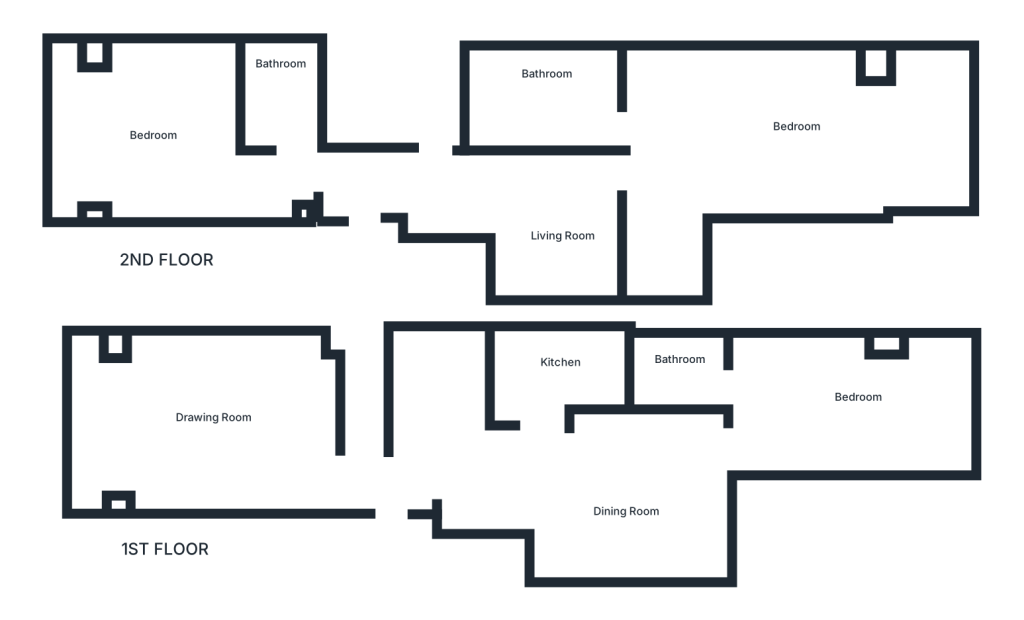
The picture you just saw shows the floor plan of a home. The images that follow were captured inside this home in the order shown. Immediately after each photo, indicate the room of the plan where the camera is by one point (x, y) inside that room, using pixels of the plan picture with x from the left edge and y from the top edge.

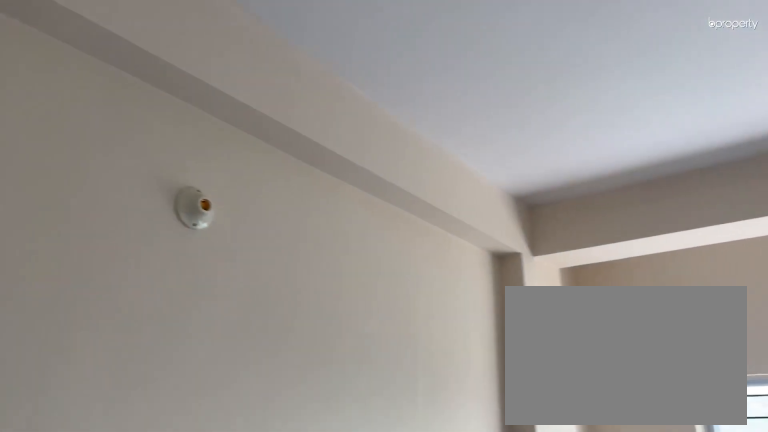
(198, 436)
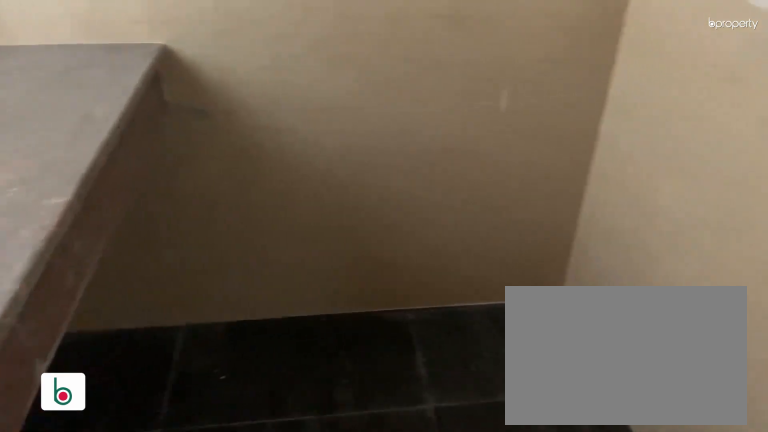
(543, 370)
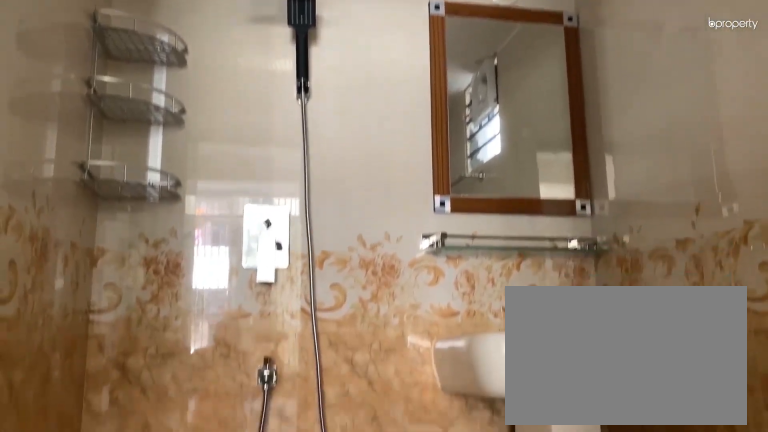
(690, 374)
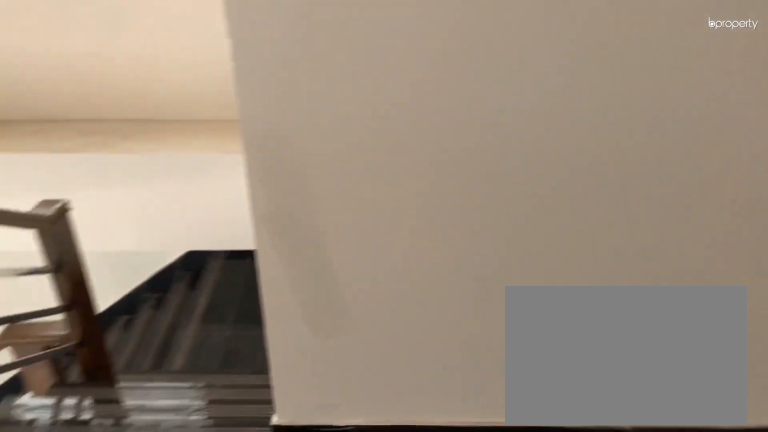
(497, 192)
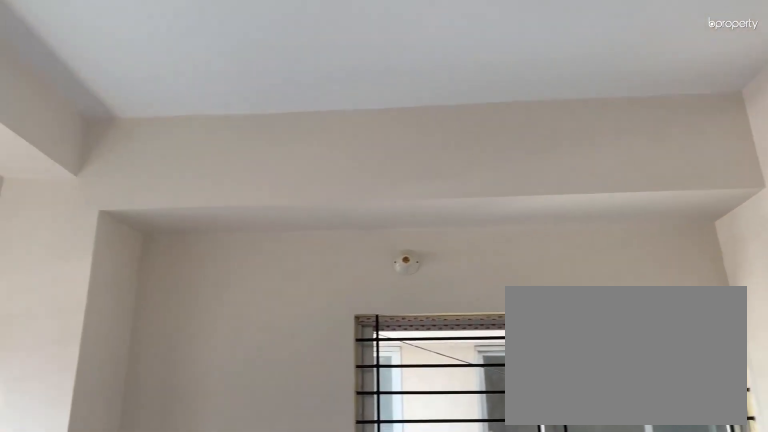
(161, 130)
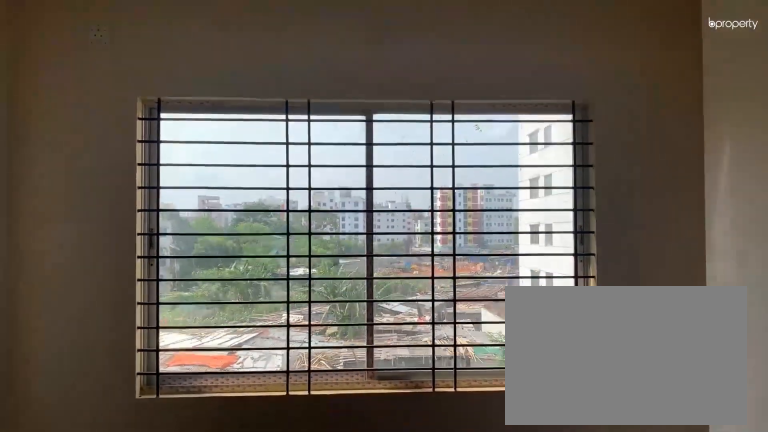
(161, 130)
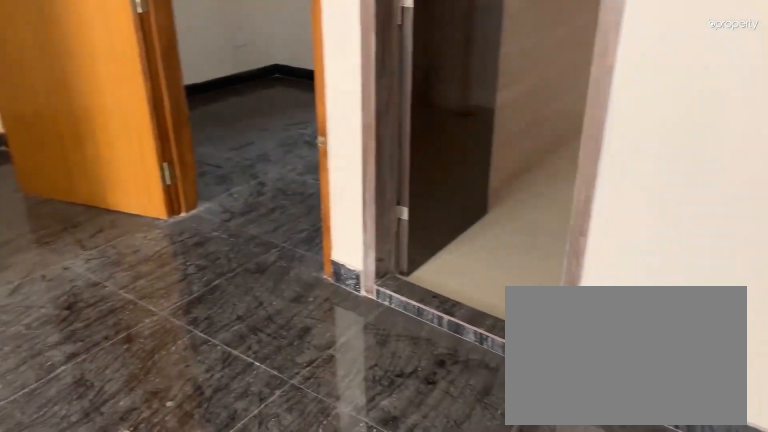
(789, 144)
